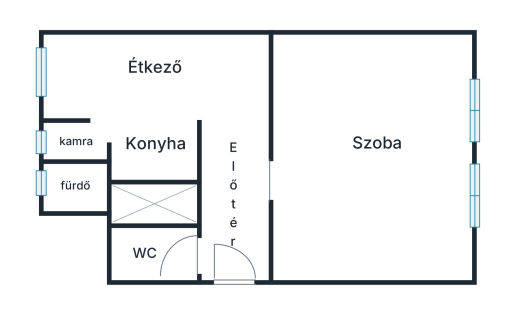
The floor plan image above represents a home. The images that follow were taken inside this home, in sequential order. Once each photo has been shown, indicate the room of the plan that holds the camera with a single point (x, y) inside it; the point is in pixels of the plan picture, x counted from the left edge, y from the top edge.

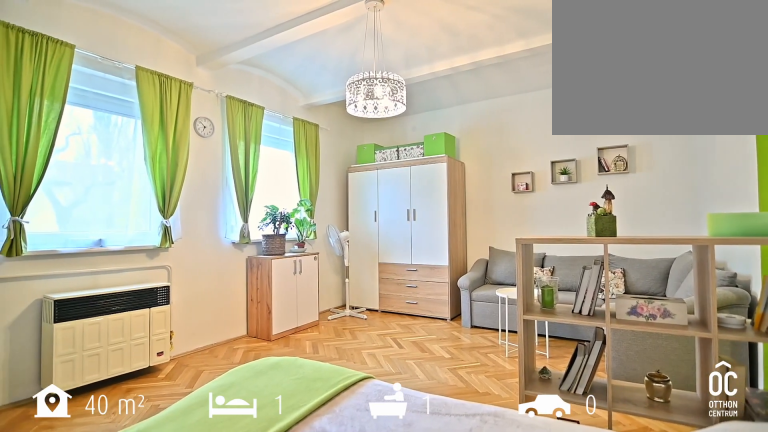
(374, 159)
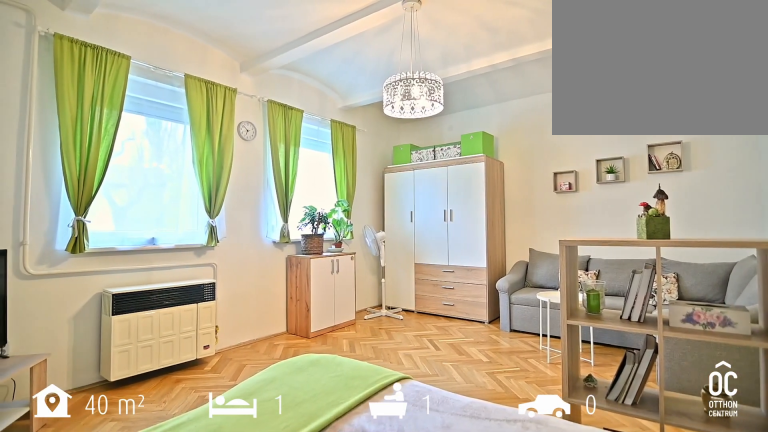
(374, 159)
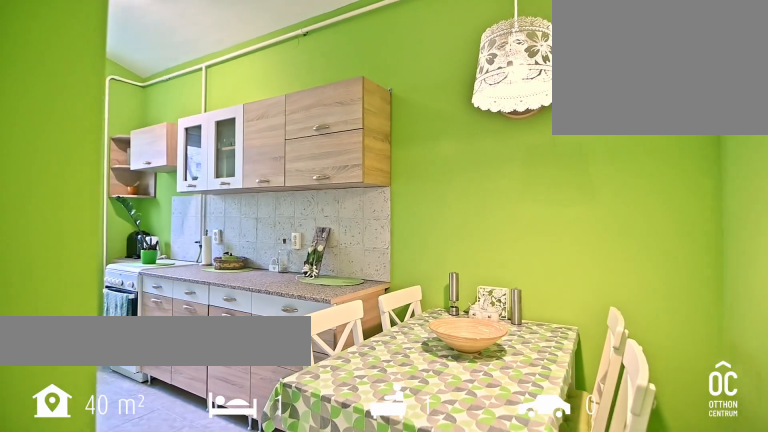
(156, 67)
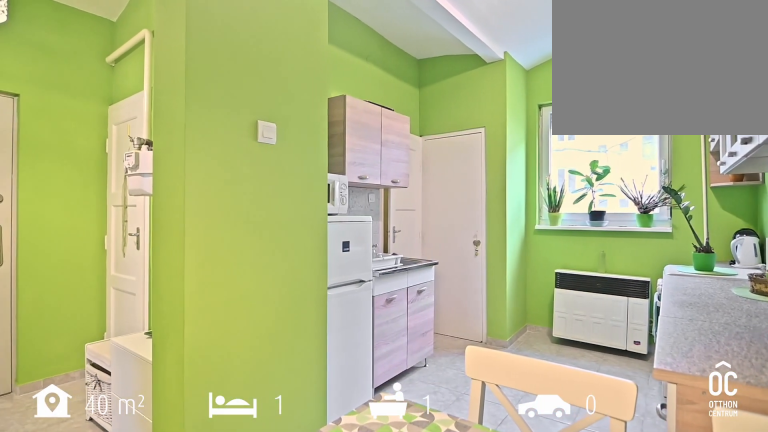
(156, 67)
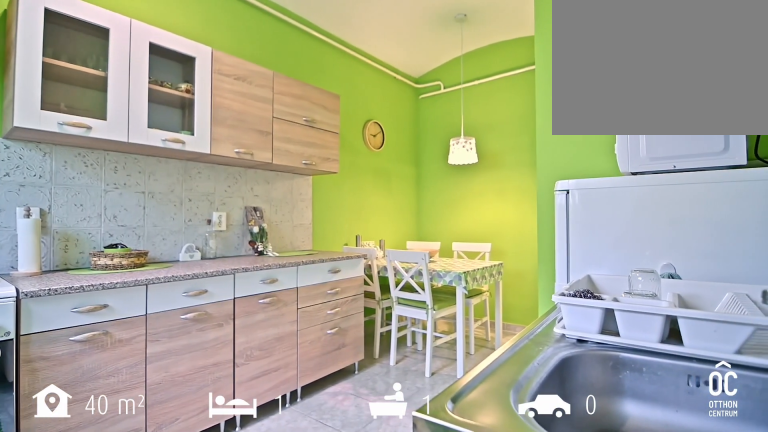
(155, 141)
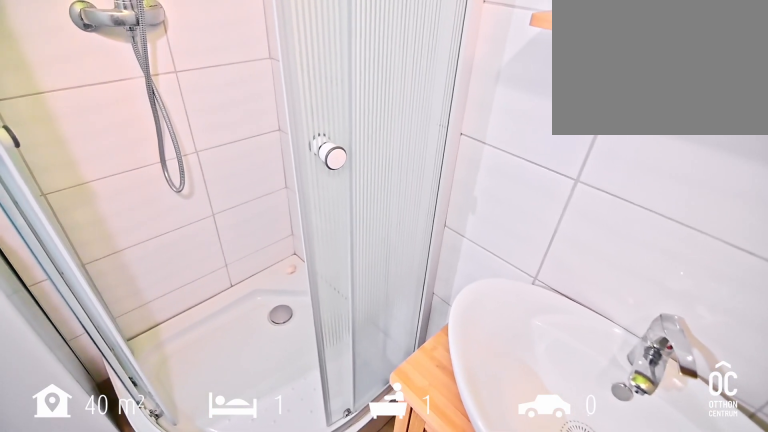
(76, 185)
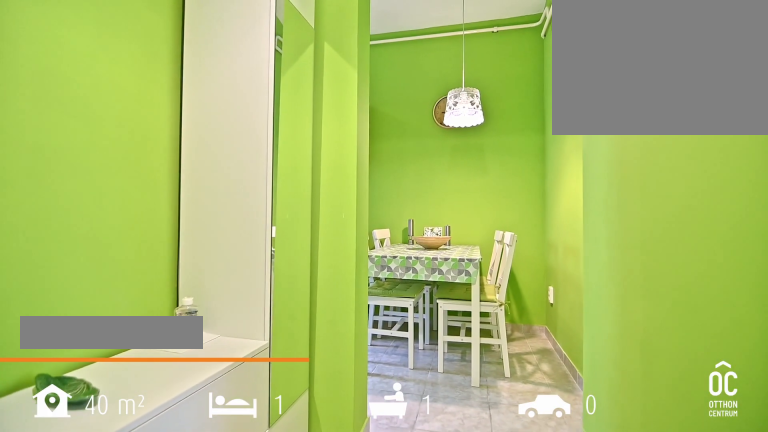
(235, 194)
